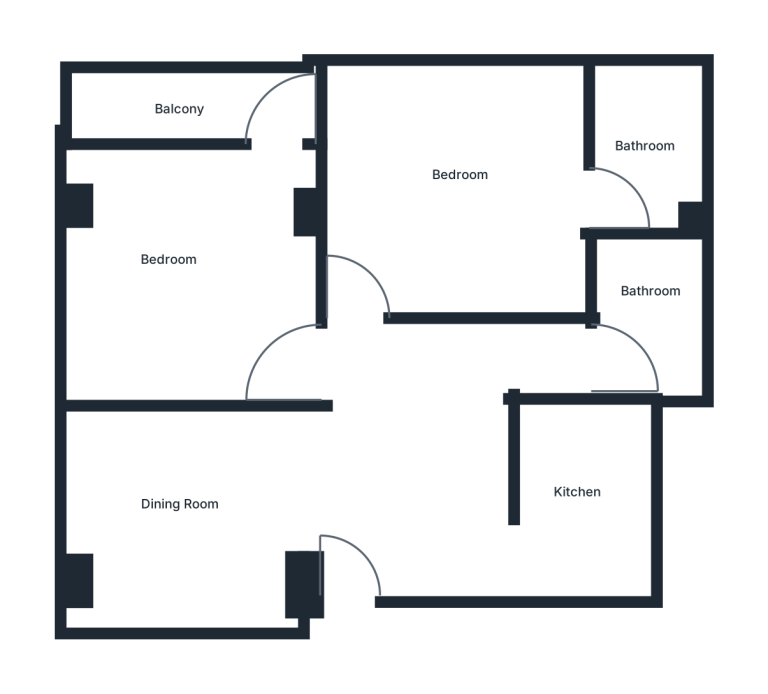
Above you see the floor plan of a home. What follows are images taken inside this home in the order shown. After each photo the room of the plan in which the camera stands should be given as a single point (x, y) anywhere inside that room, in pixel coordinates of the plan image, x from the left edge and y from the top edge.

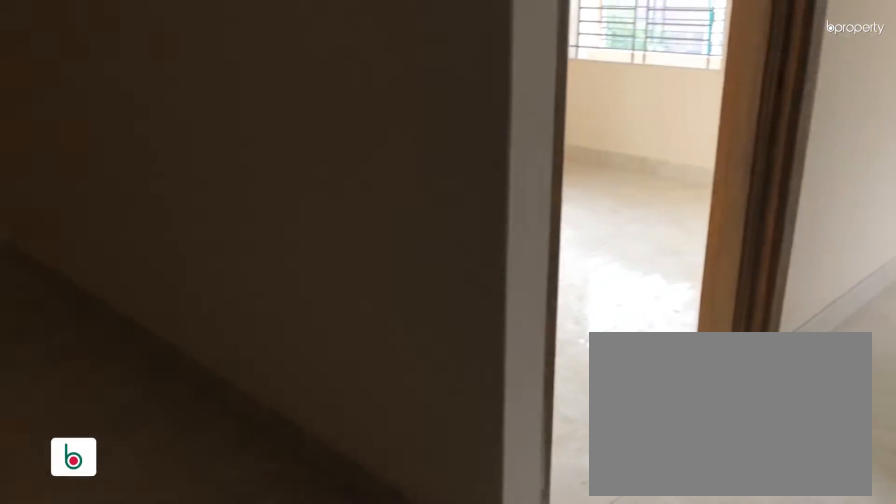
(286, 487)
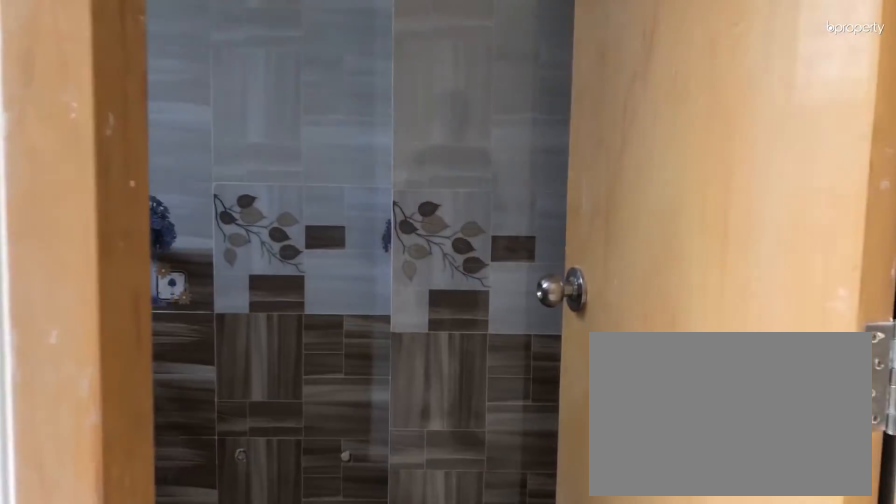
(641, 166)
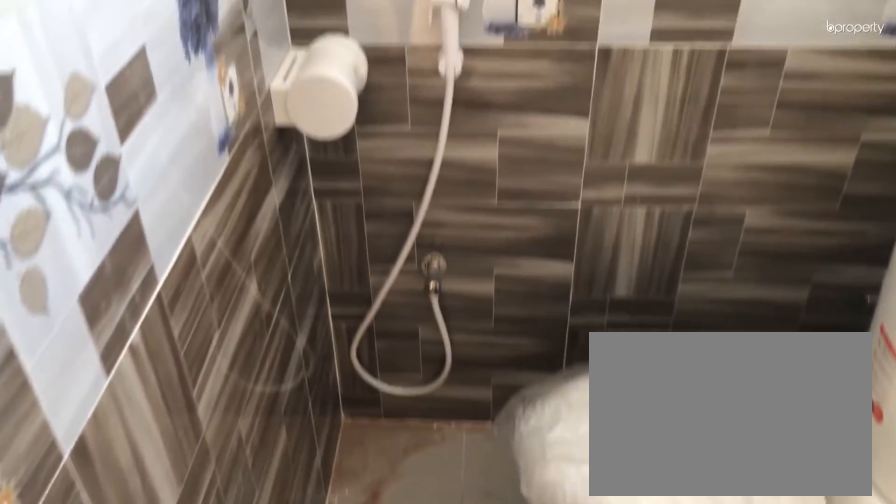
(641, 166)
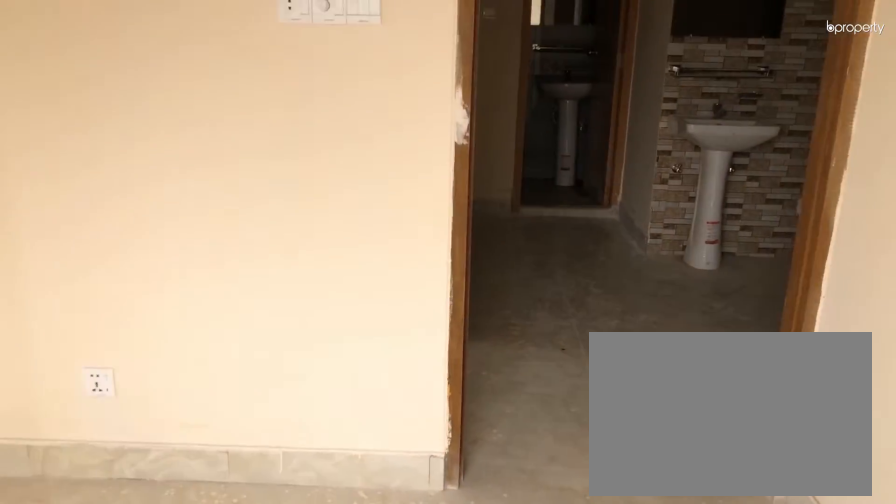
(198, 272)
